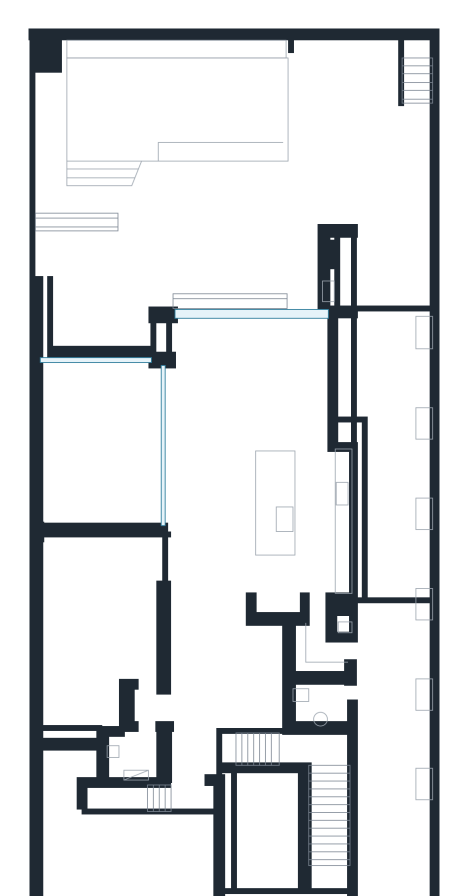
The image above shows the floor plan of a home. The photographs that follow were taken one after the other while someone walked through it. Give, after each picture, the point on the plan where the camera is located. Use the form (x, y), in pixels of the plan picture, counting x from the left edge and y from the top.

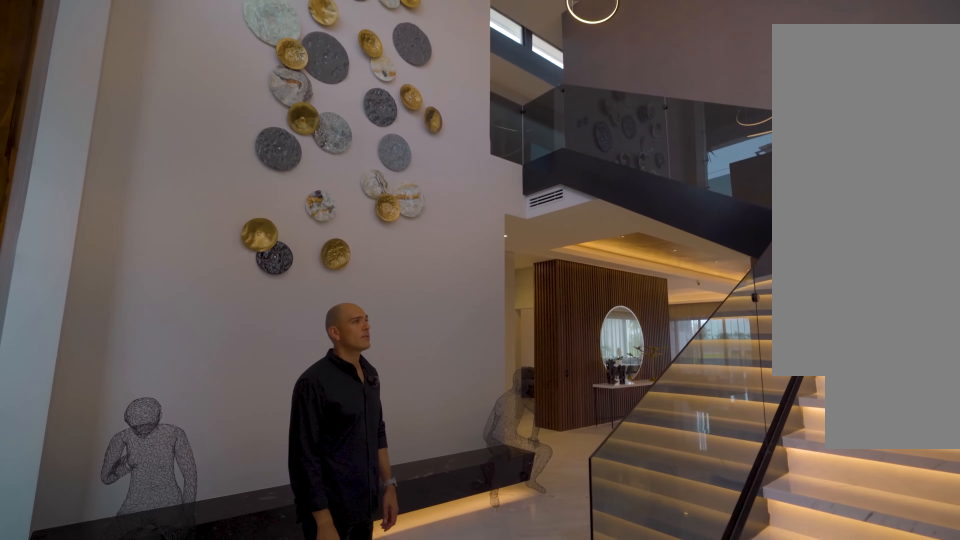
(285, 862)
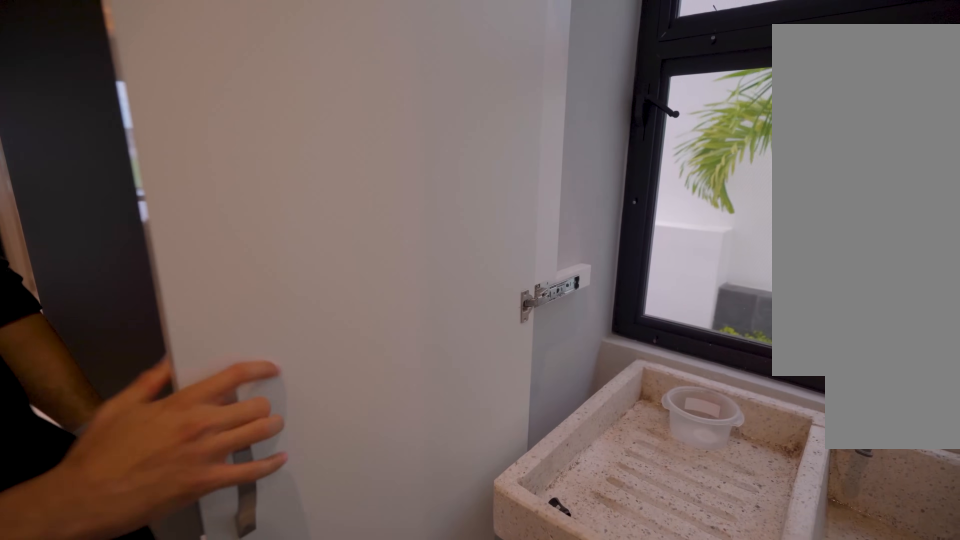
(319, 630)
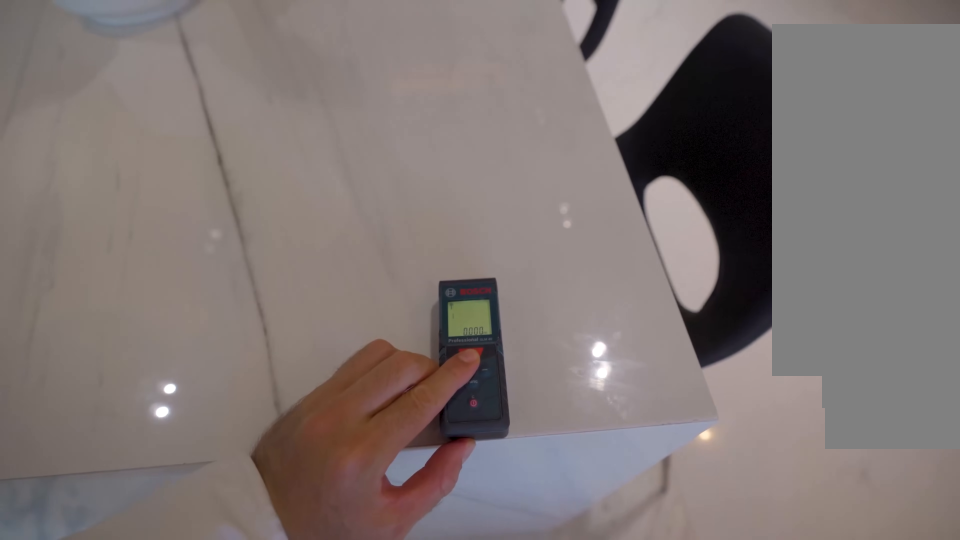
(270, 430)
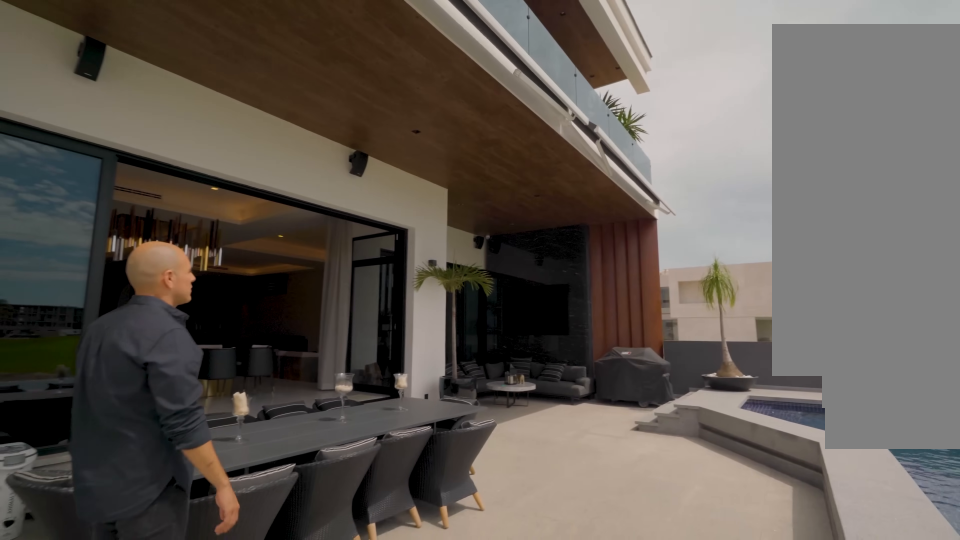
(320, 169)
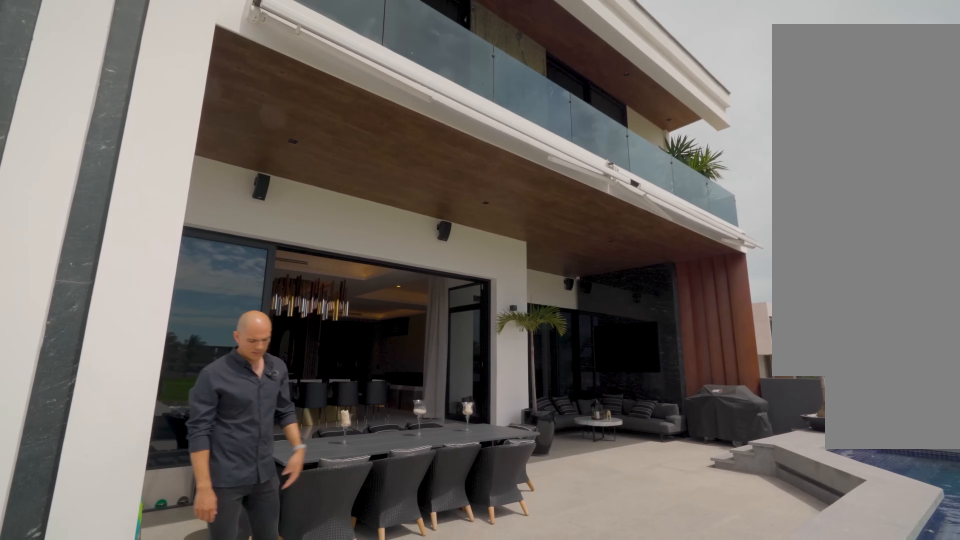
(318, 152)
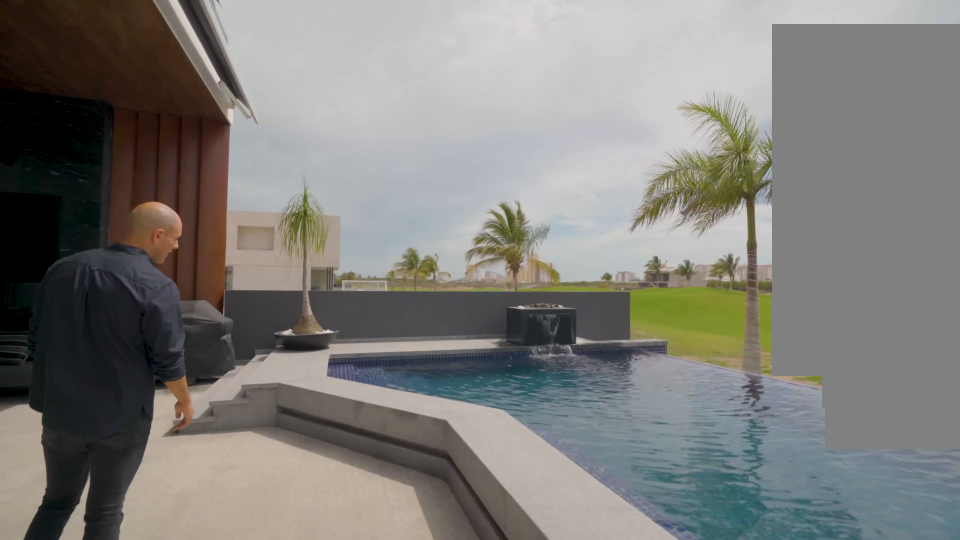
(178, 194)
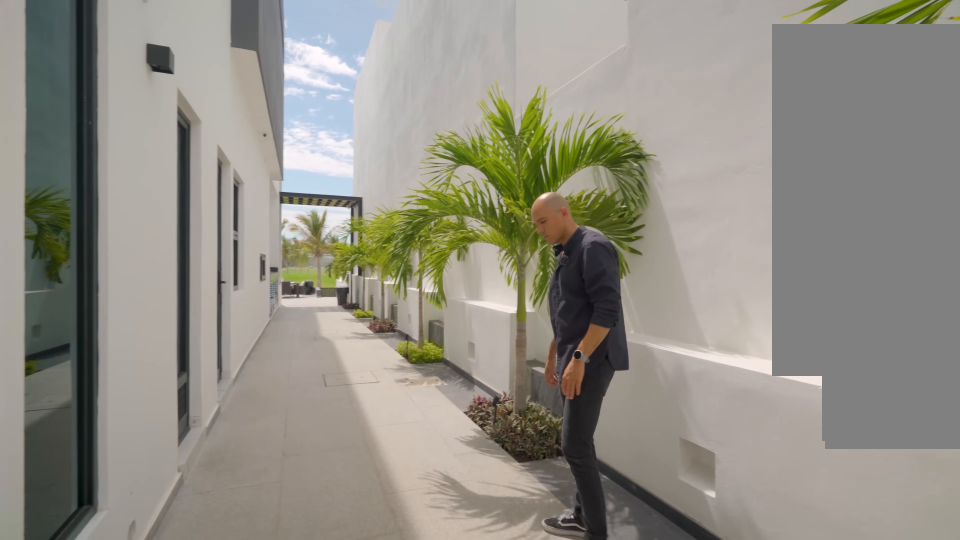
(385, 819)
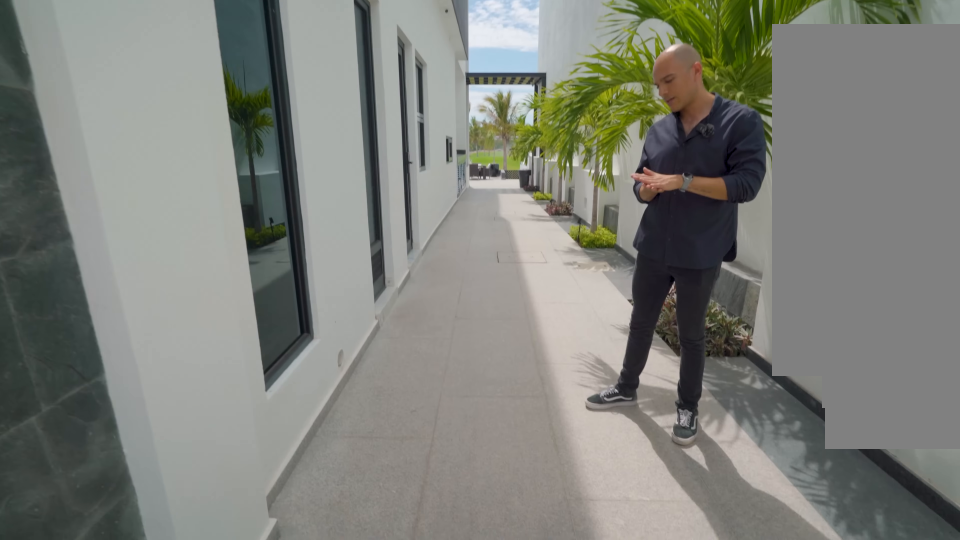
(387, 821)
